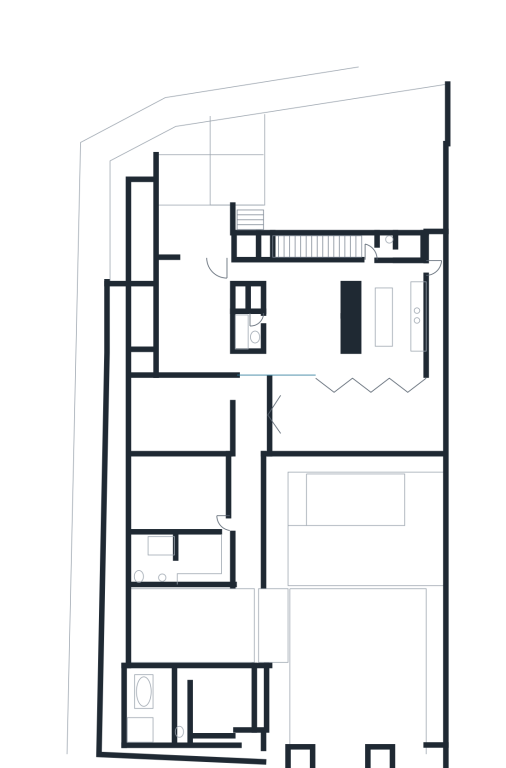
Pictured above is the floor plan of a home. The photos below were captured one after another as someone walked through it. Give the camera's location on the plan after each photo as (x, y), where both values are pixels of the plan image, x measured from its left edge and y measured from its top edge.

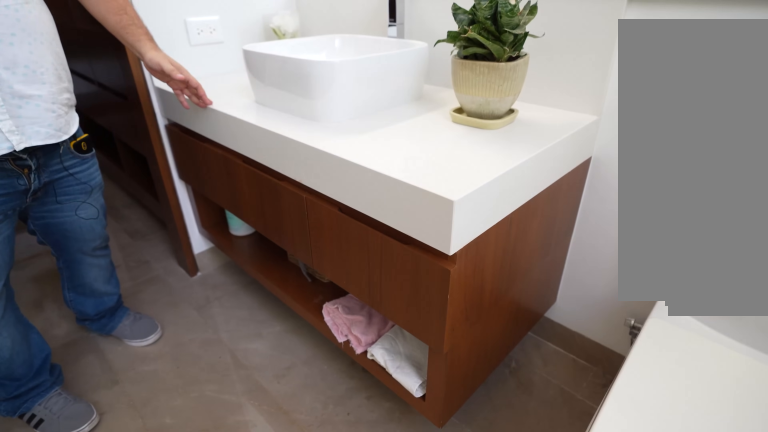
(150, 566)
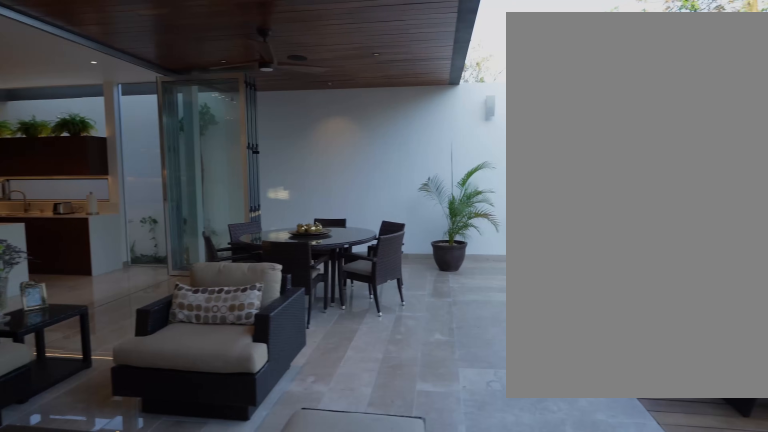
(281, 422)
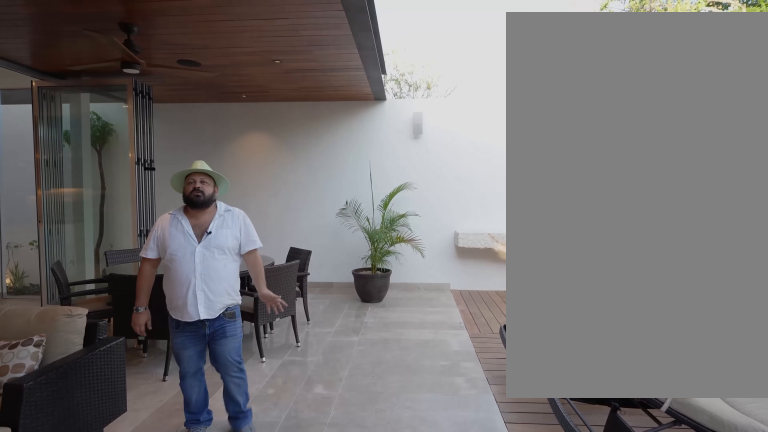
(355, 449)
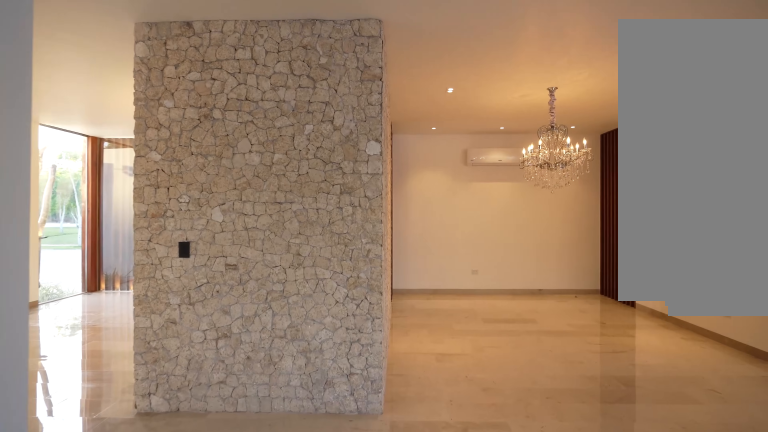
(274, 407)
